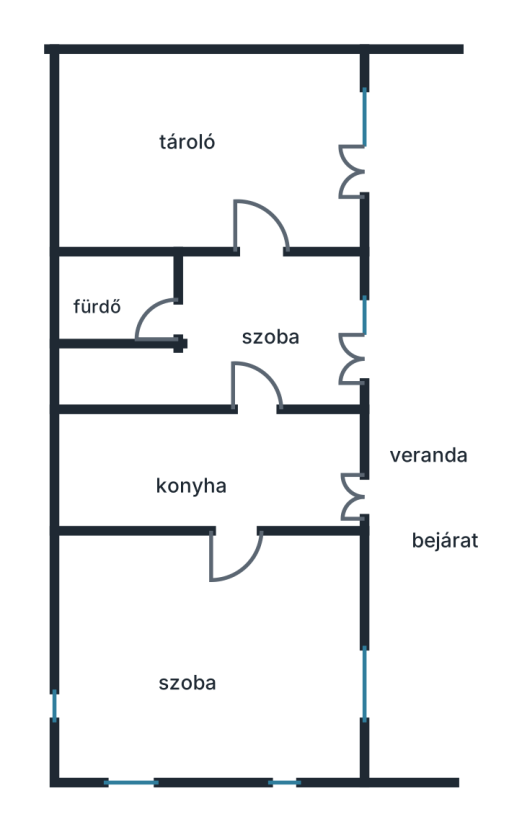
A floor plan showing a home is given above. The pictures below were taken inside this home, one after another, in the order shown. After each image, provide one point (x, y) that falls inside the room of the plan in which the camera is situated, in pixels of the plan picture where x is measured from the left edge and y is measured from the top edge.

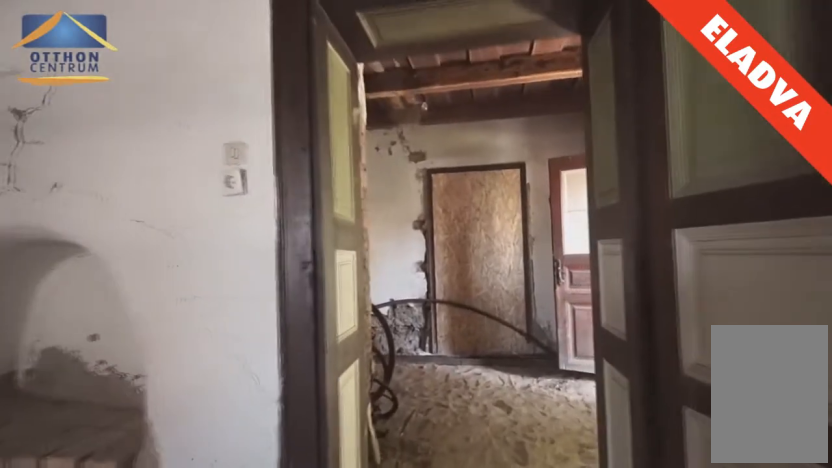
(225, 612)
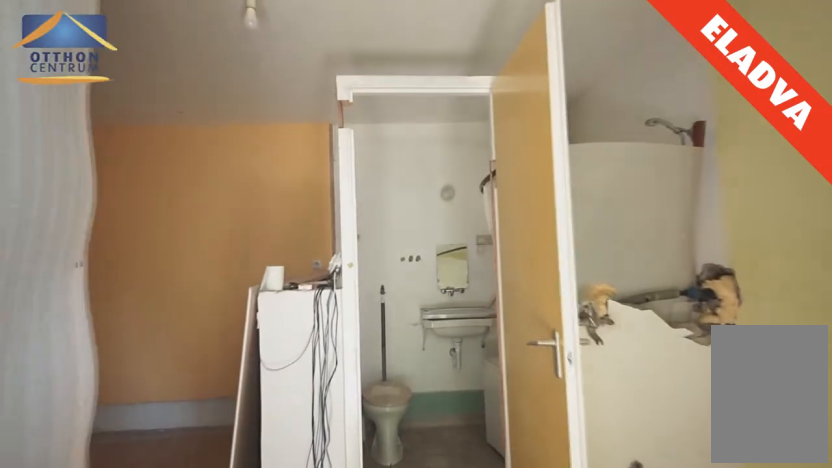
(291, 344)
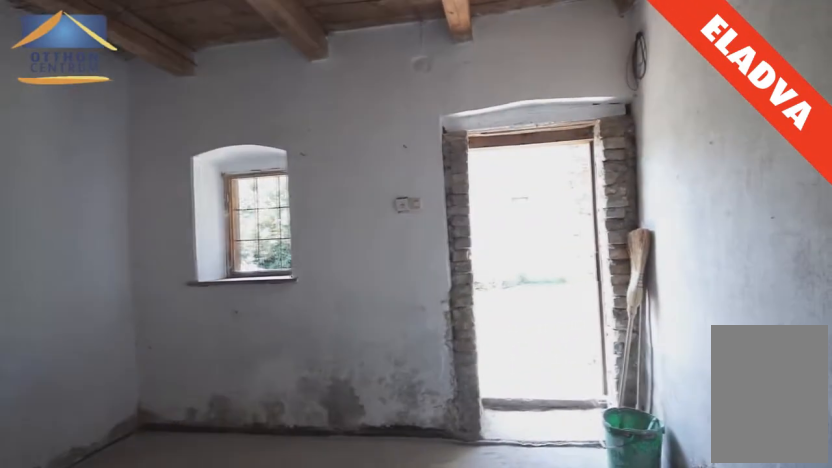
(220, 169)
